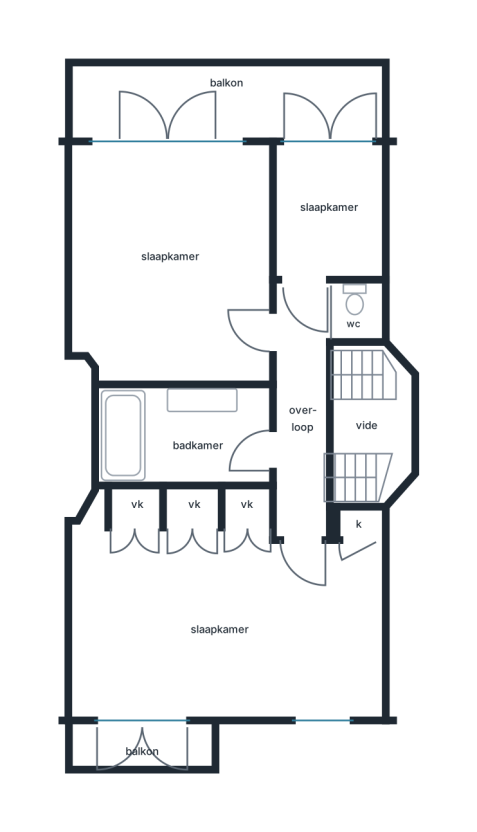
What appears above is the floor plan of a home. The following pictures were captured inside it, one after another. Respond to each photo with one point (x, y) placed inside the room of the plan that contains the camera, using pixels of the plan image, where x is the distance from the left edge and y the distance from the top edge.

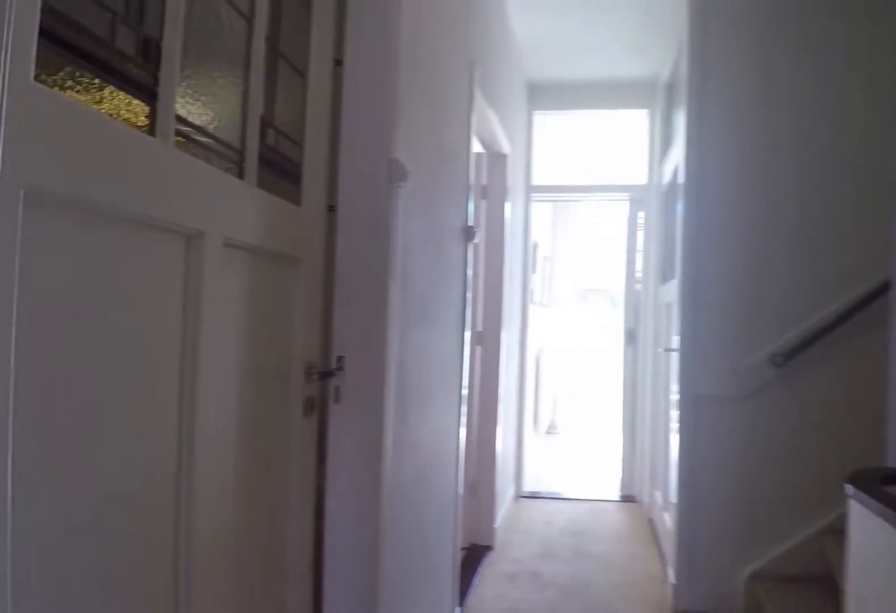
(319, 421)
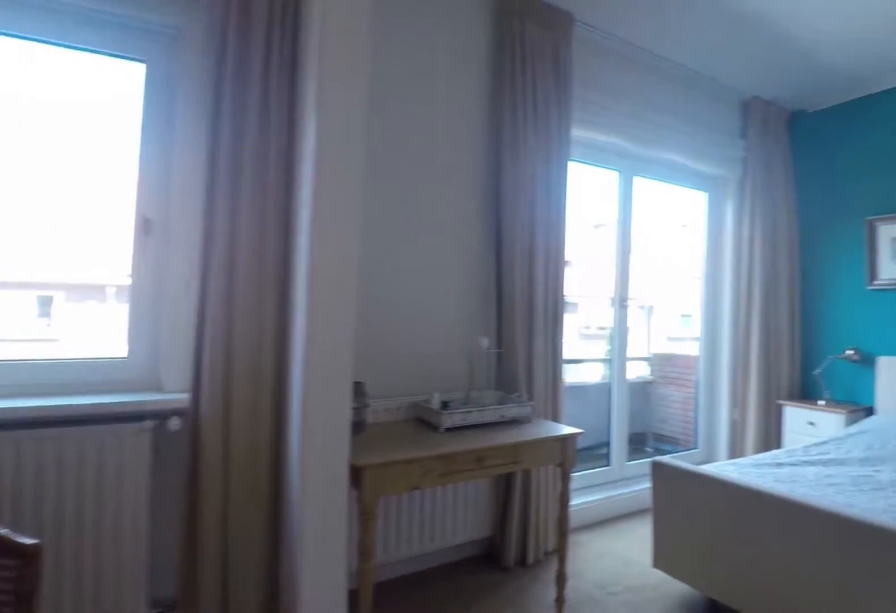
(339, 631)
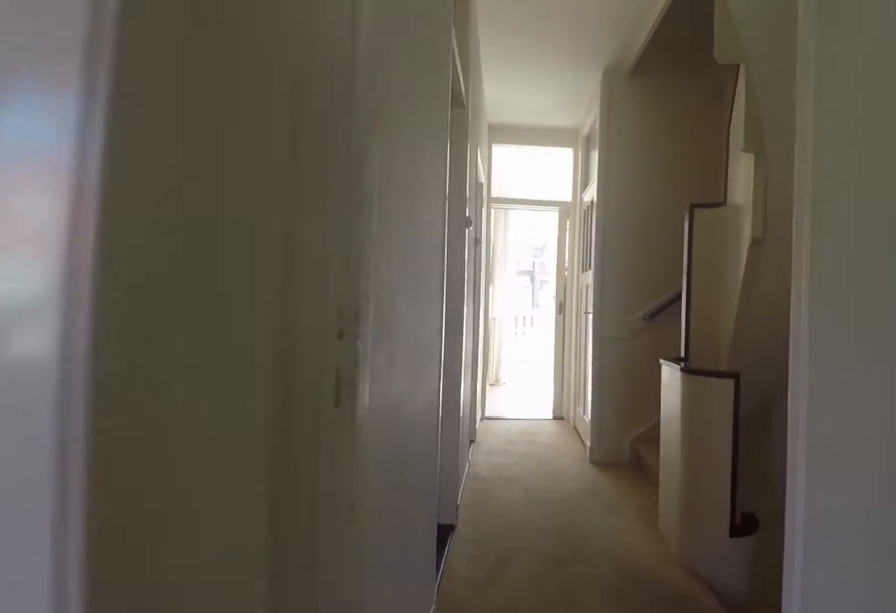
(339, 631)
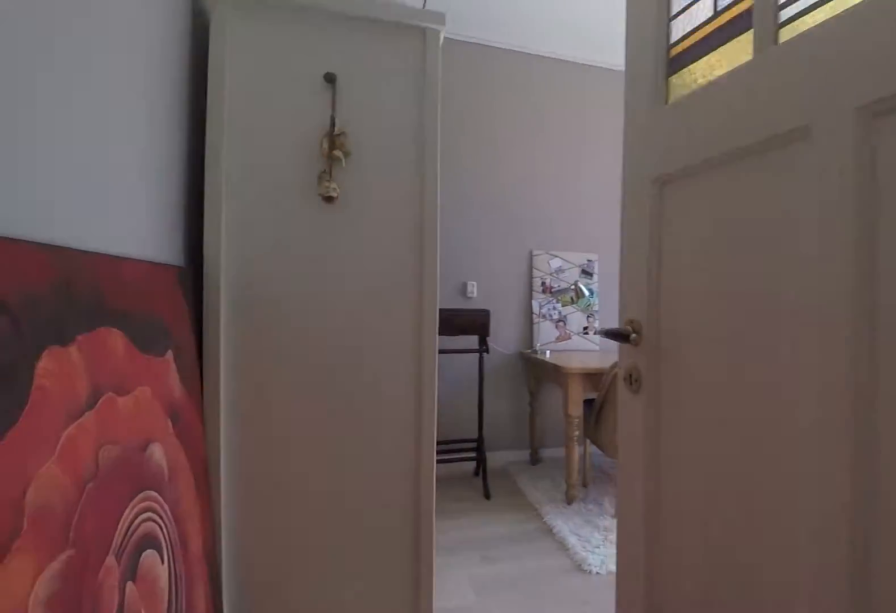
(173, 263)
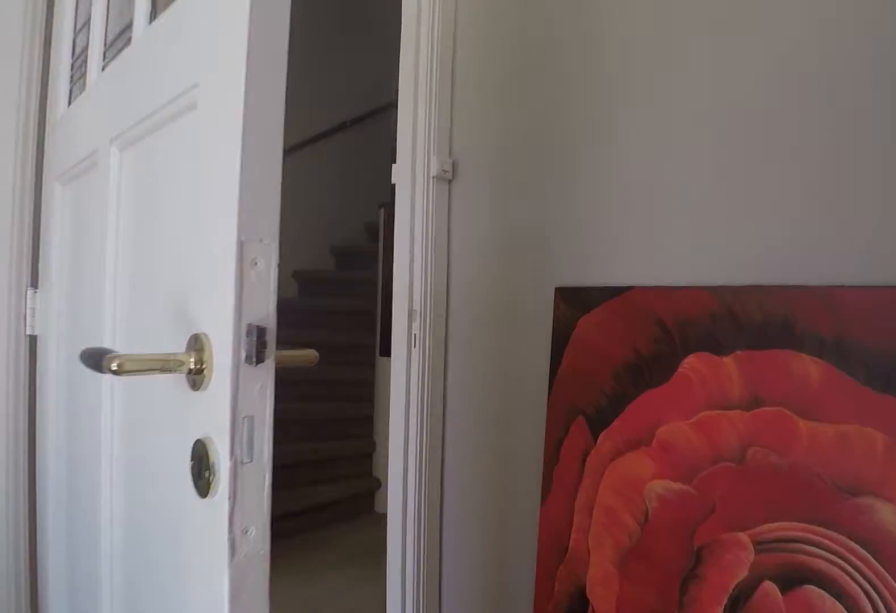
(173, 263)
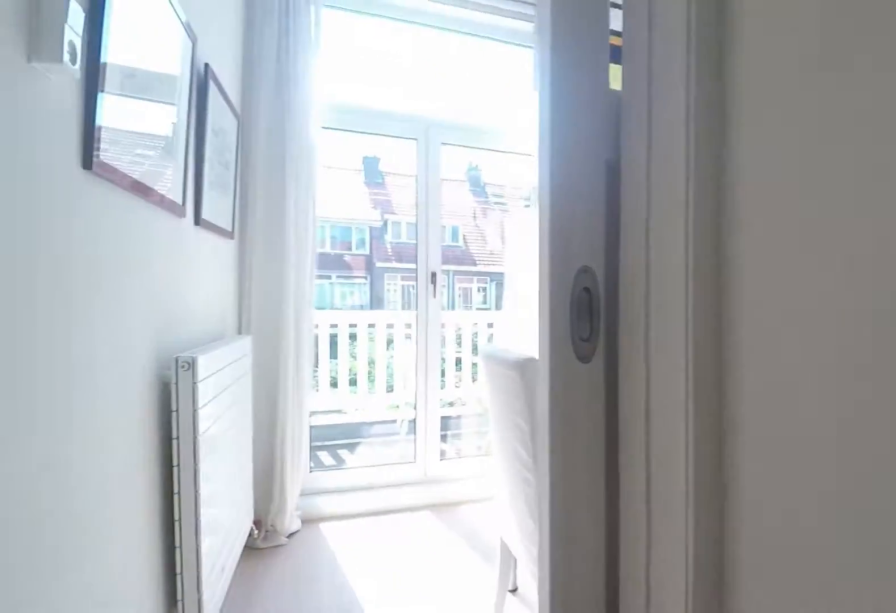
(325, 427)
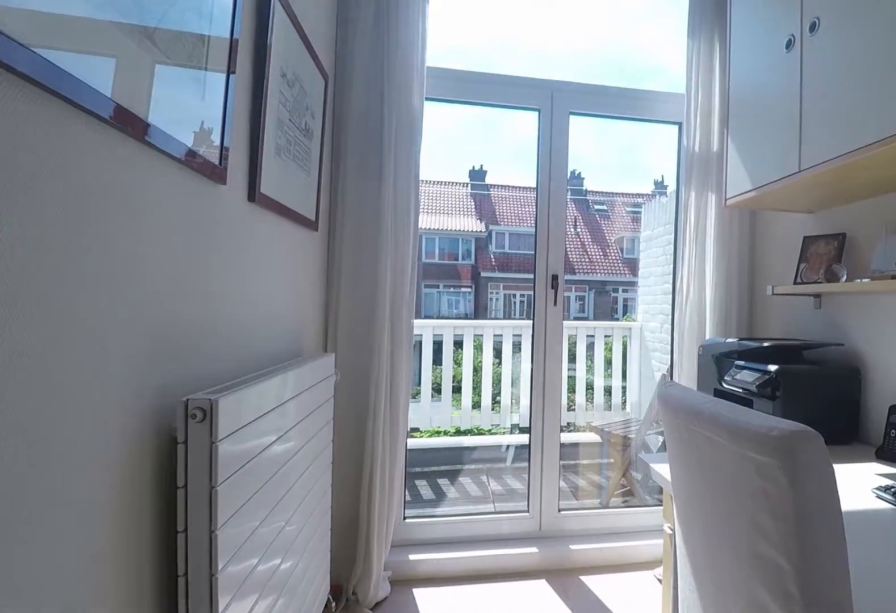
(328, 212)
